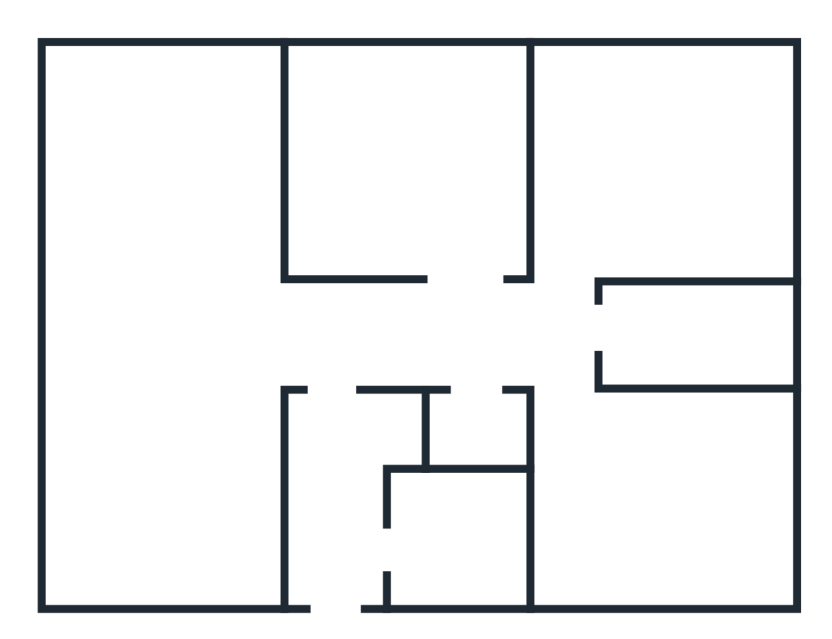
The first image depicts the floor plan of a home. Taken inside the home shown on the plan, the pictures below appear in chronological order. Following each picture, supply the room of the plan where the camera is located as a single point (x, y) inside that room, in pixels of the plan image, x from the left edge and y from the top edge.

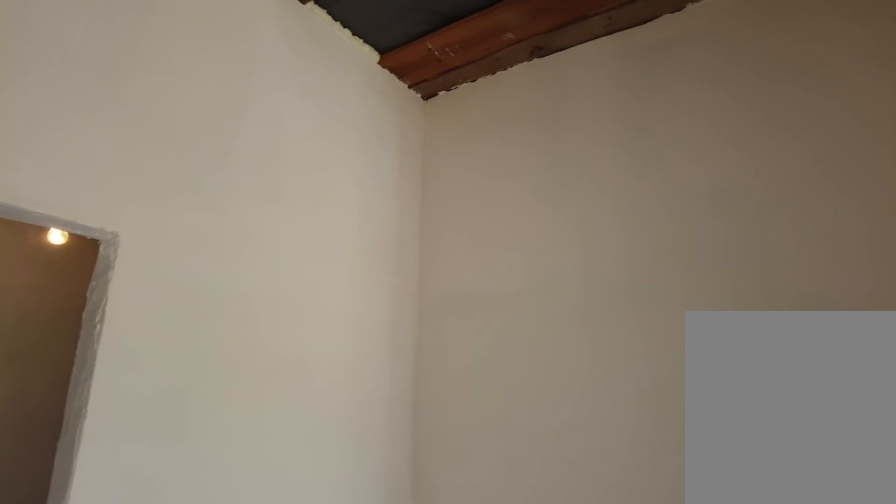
(329, 455)
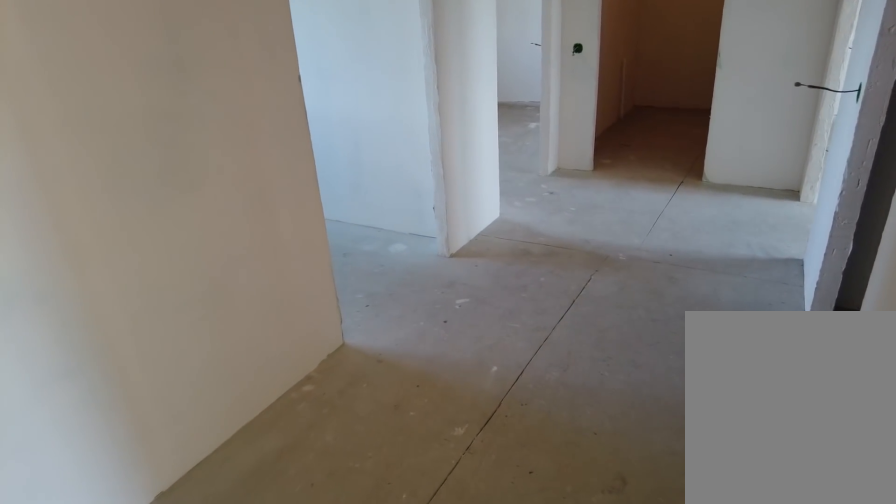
(336, 362)
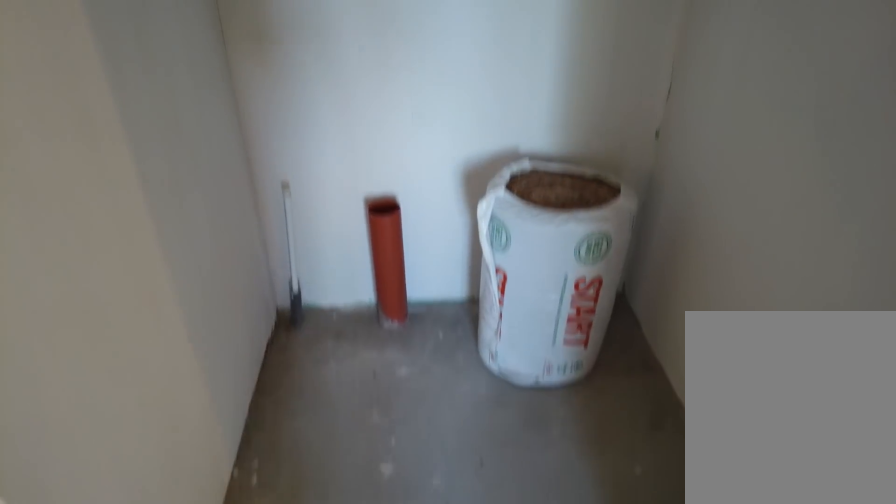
(488, 355)
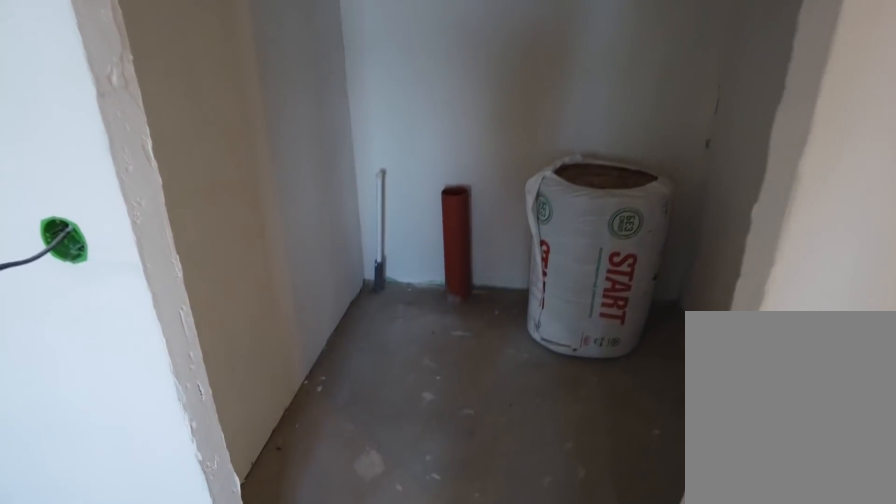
(488, 355)
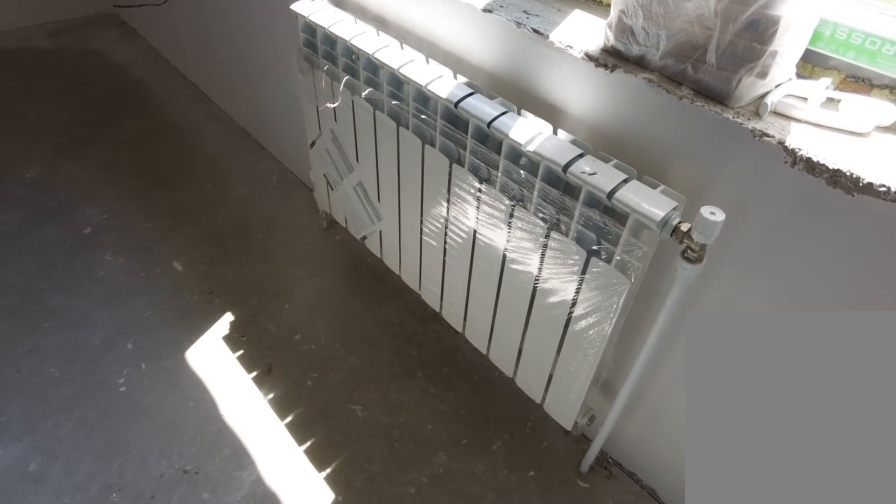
(607, 525)
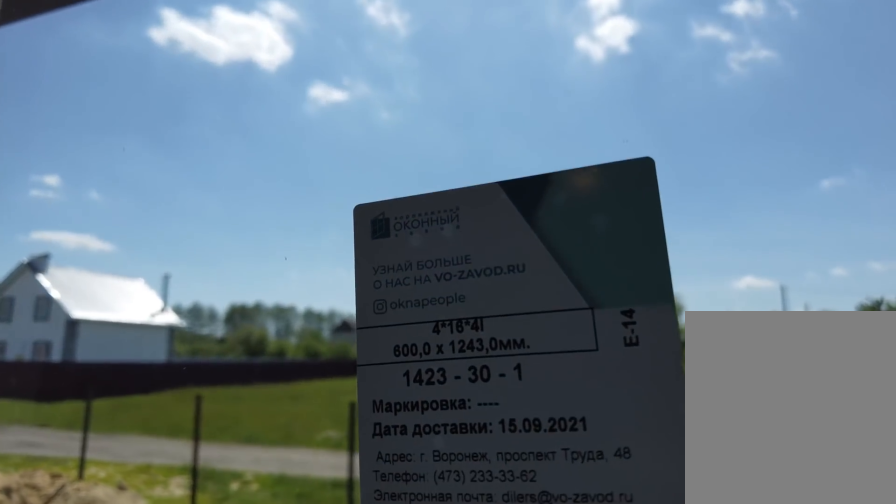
(607, 525)
